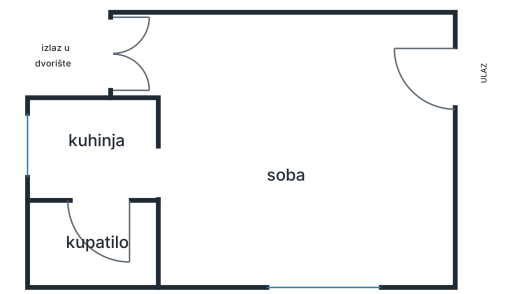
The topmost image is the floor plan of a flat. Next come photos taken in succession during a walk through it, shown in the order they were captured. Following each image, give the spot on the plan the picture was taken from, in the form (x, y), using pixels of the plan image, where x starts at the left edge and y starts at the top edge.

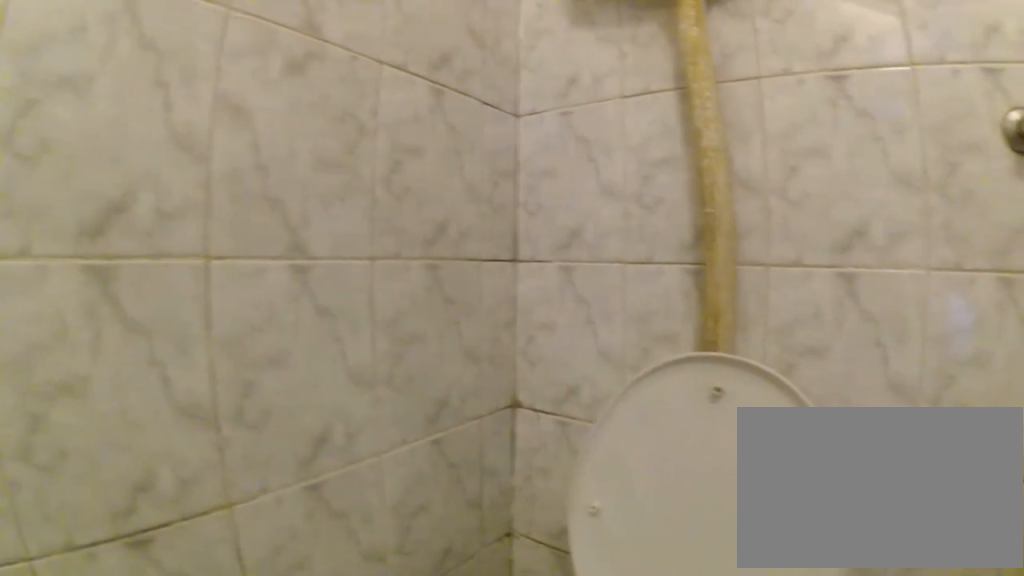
(75, 233)
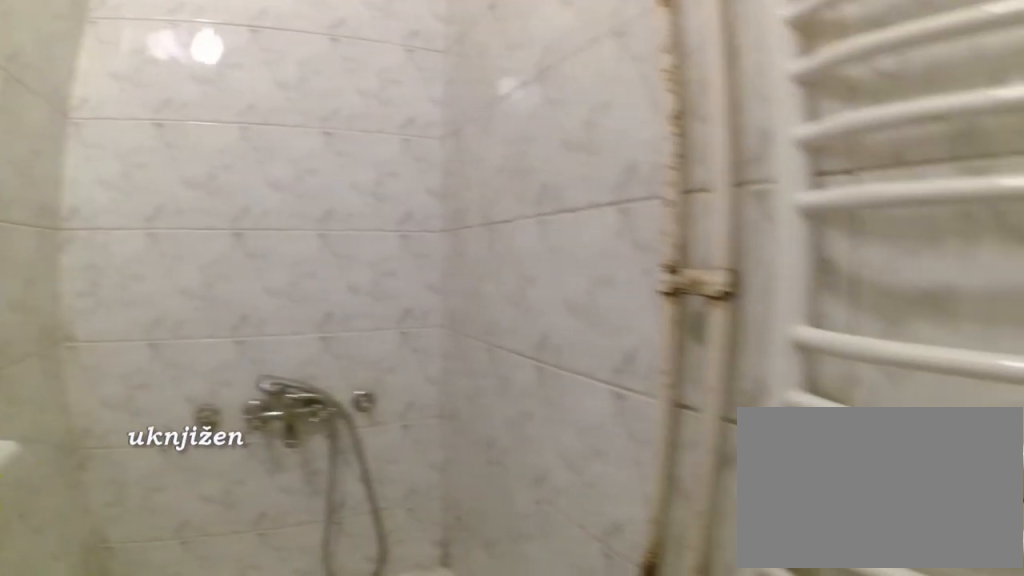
(66, 239)
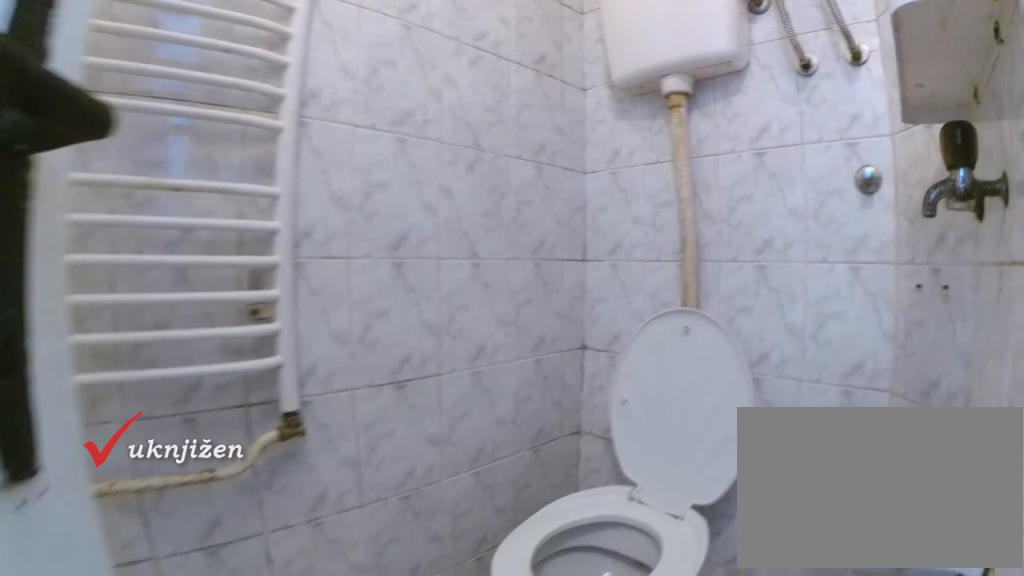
(95, 226)
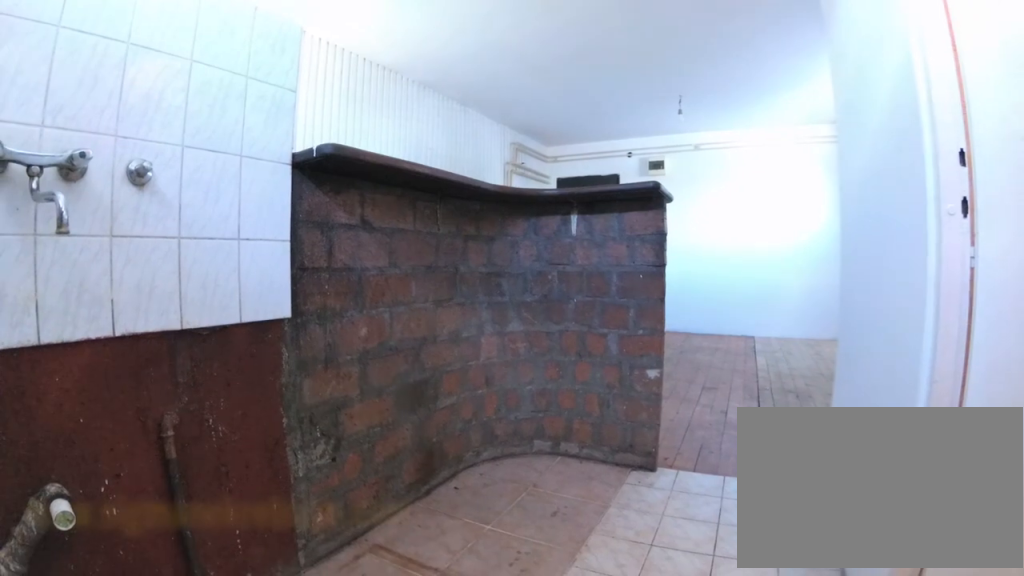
(67, 164)
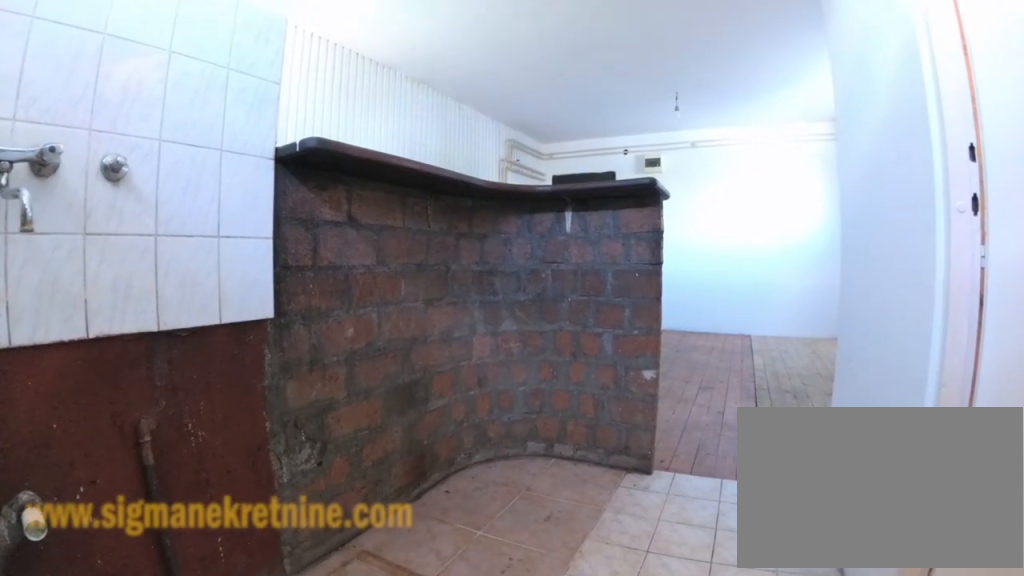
(62, 164)
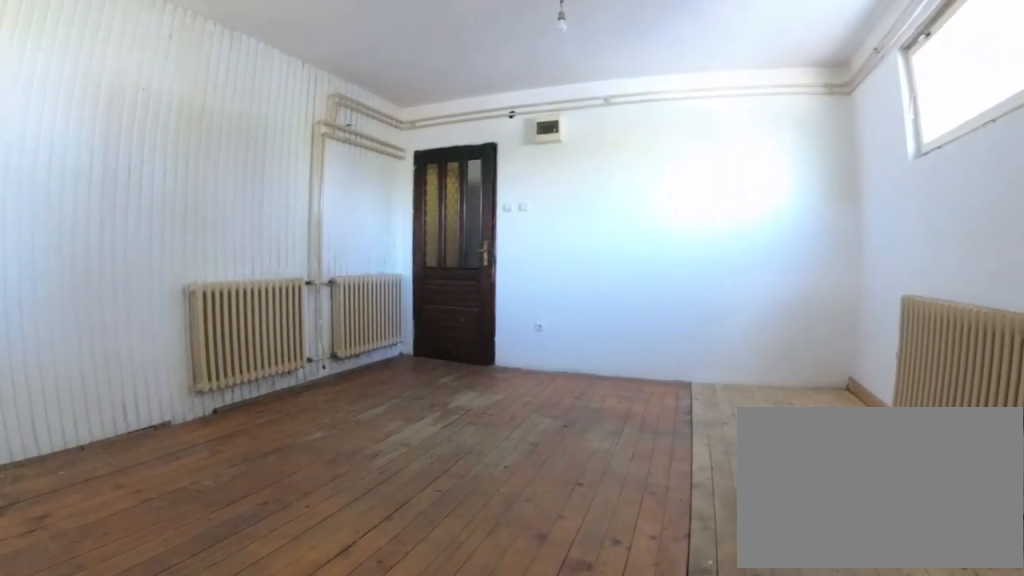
(178, 167)
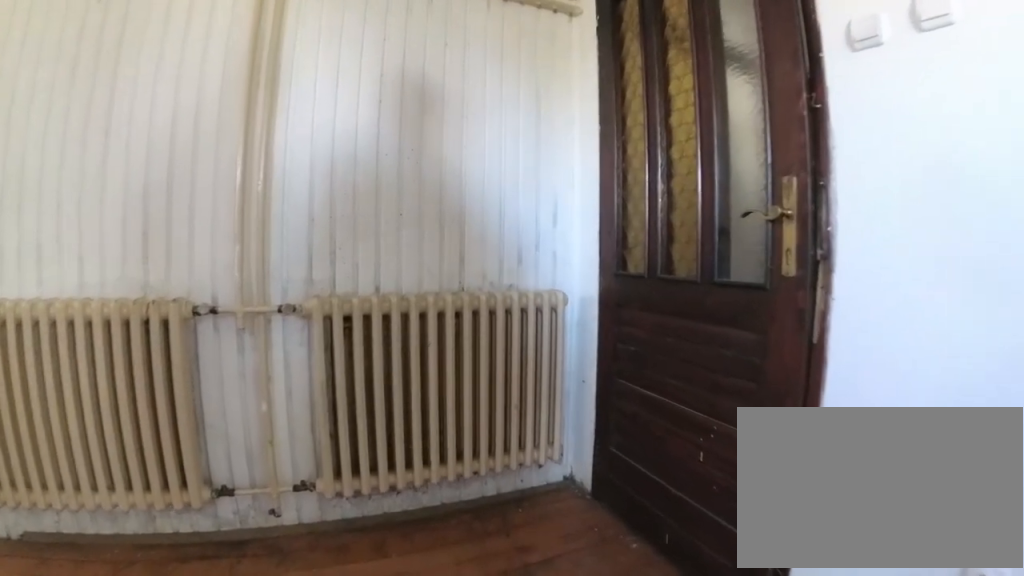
(383, 112)
